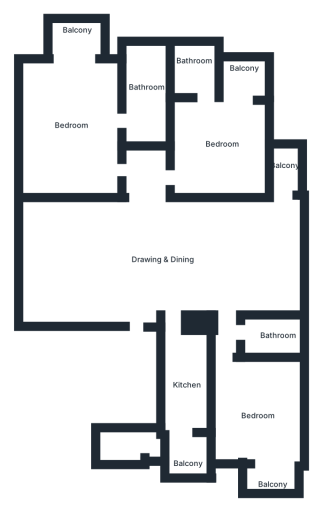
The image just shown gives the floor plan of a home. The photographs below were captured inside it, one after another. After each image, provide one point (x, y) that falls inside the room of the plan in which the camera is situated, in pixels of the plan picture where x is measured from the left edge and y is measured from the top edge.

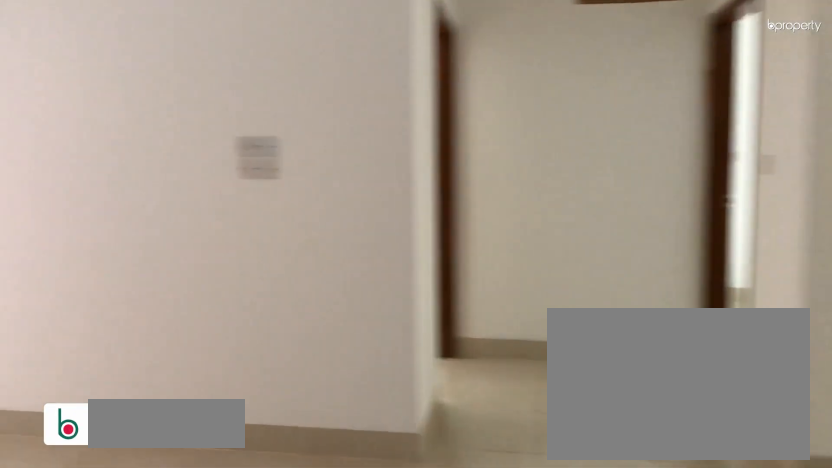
(115, 267)
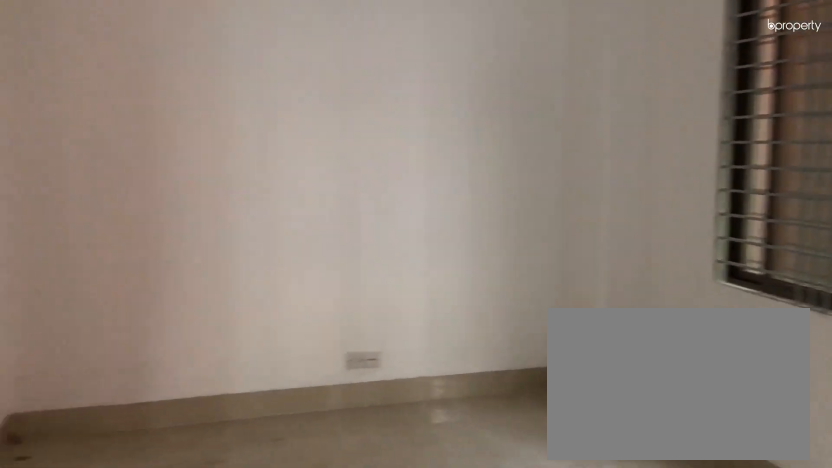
(73, 259)
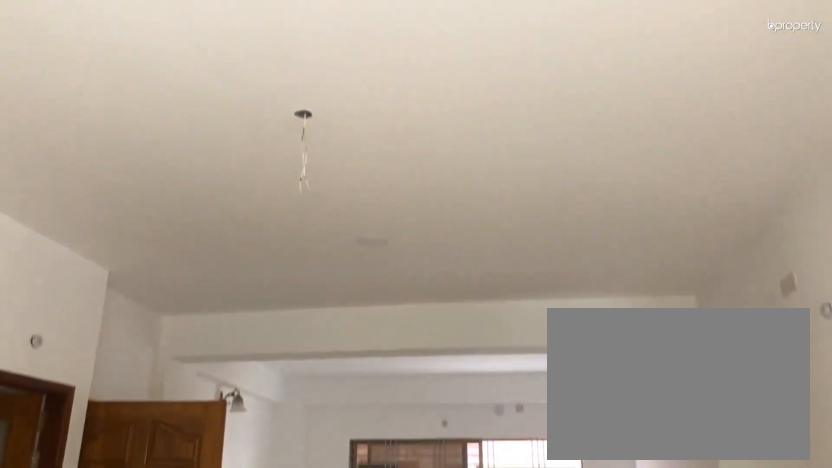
(183, 259)
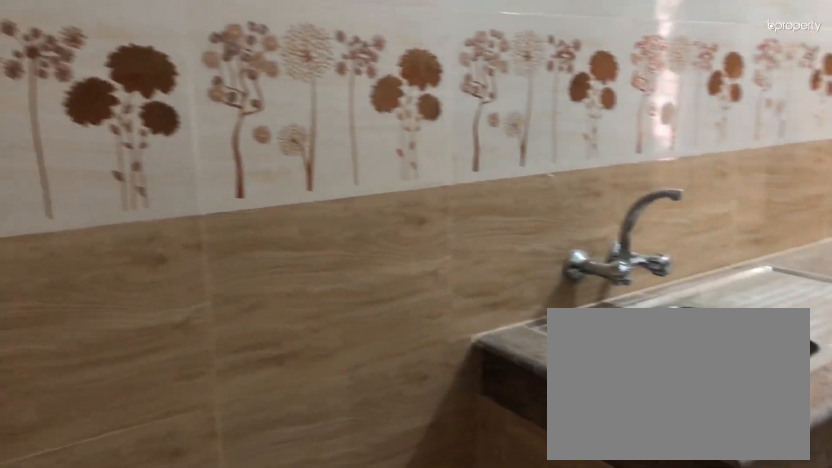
(185, 388)
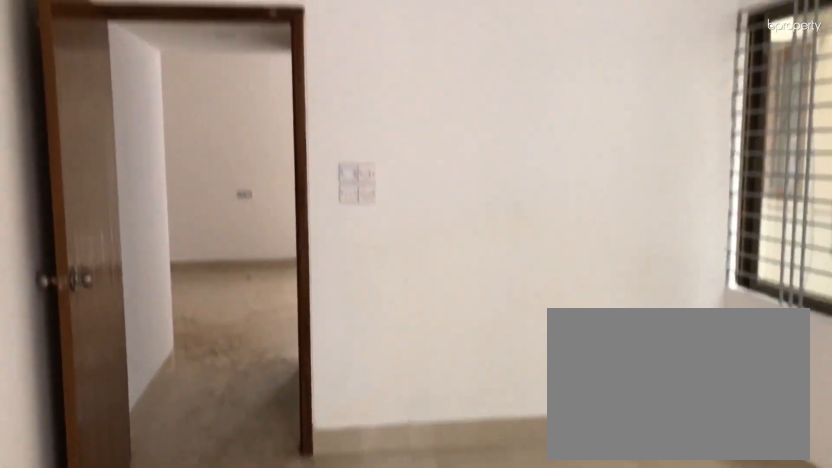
(262, 417)
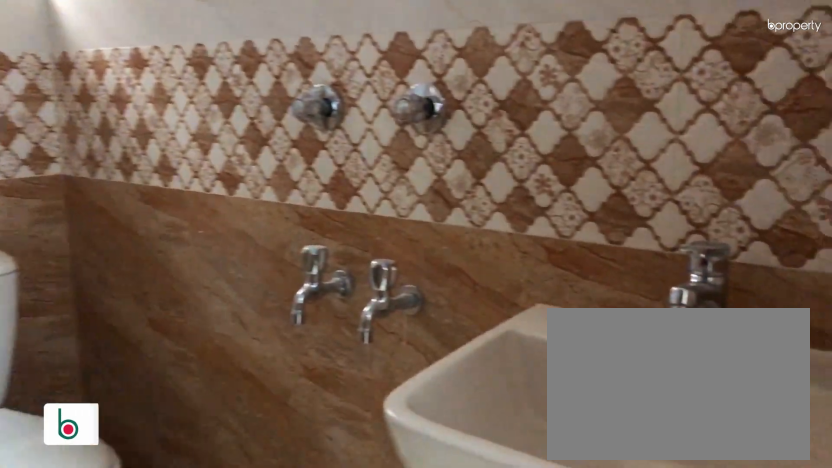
(266, 332)
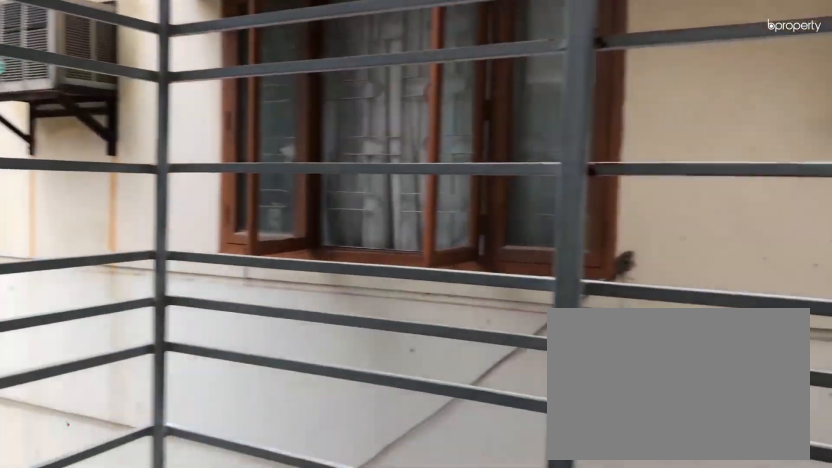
(283, 163)
